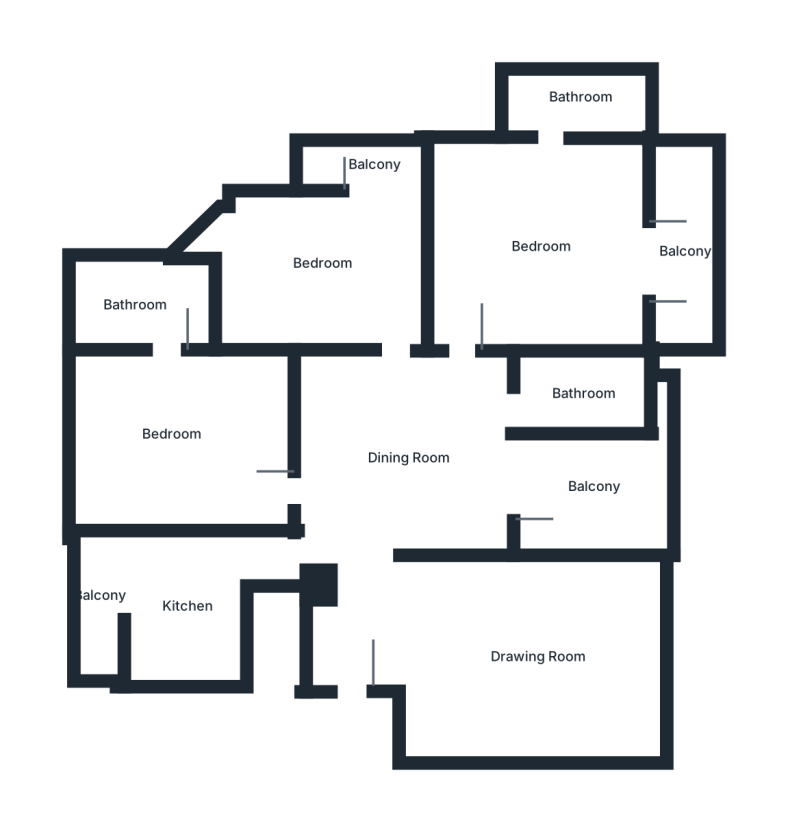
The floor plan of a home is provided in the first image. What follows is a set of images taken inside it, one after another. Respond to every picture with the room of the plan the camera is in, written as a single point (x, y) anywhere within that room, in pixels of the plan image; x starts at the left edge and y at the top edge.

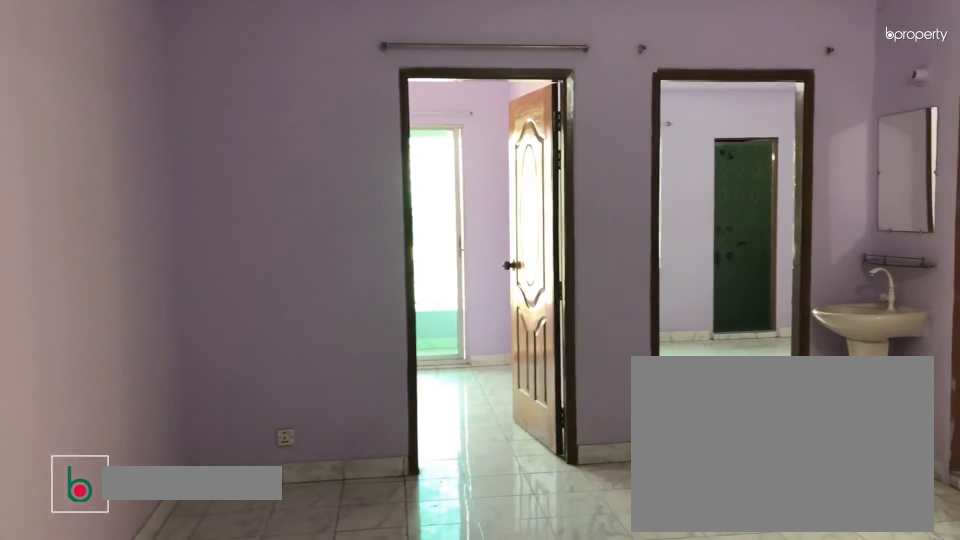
(411, 461)
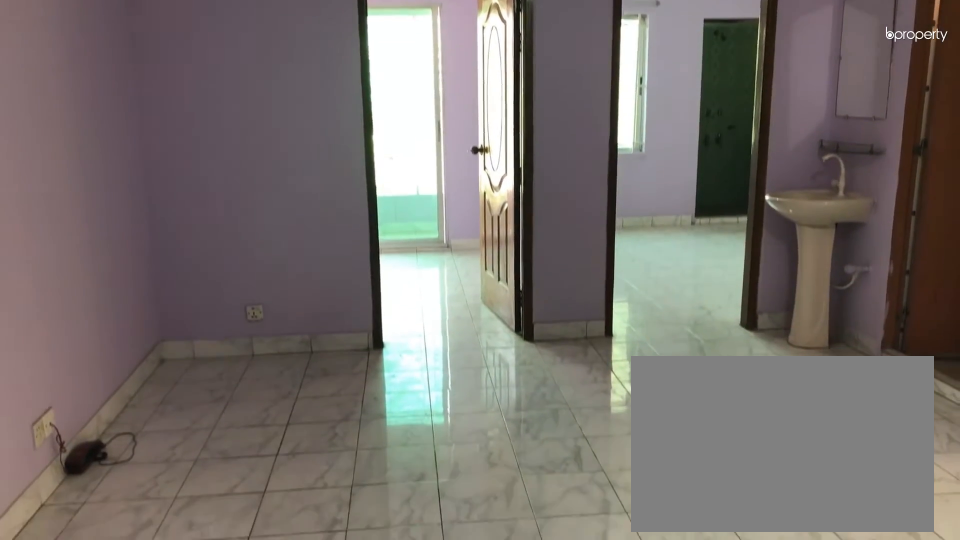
(410, 461)
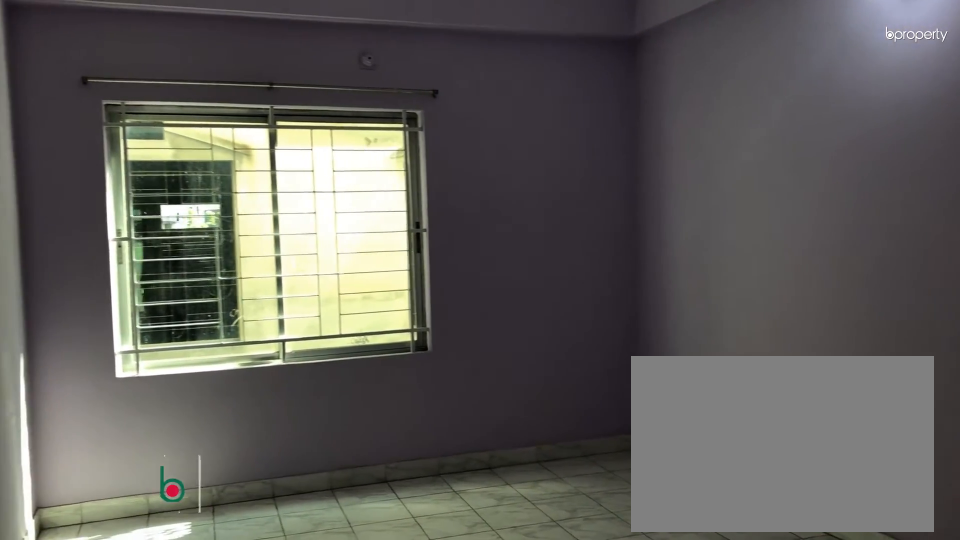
(536, 662)
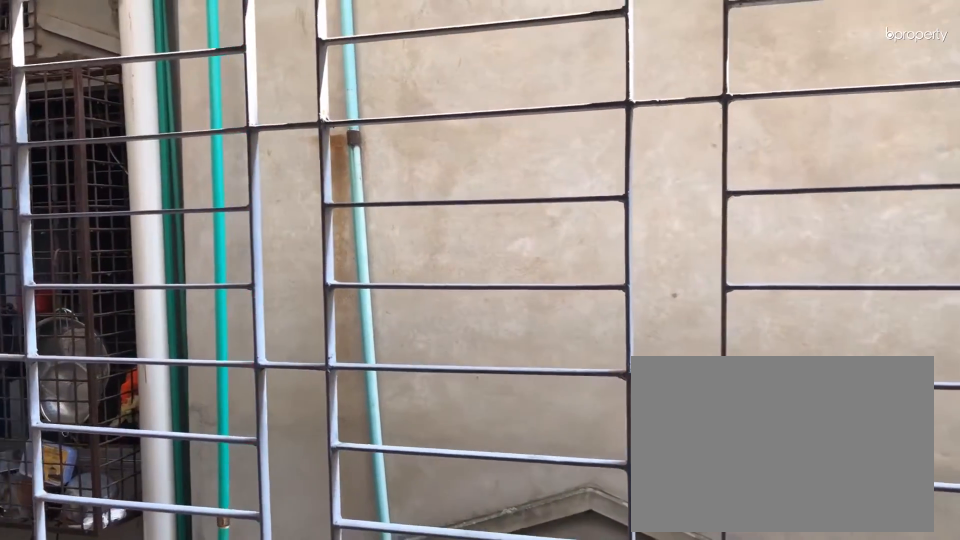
(601, 488)
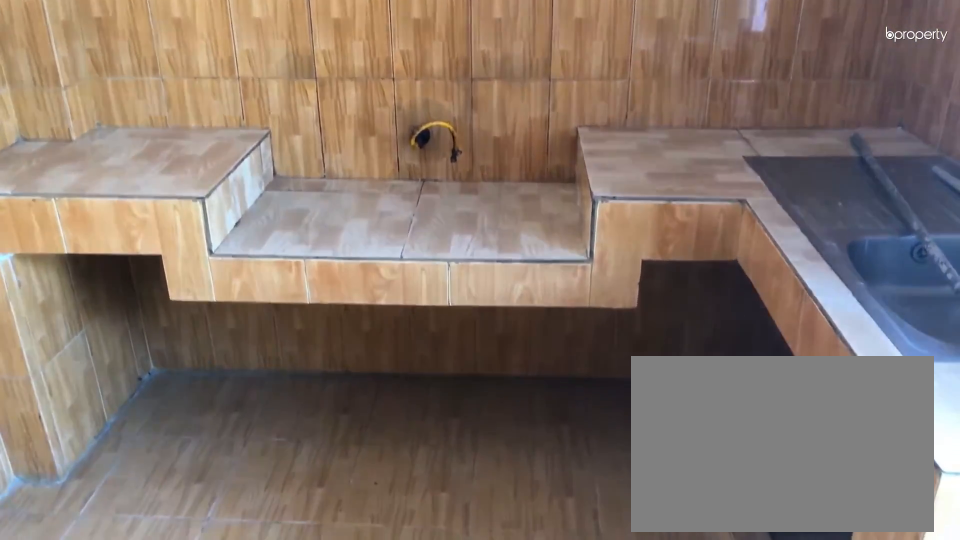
(182, 613)
